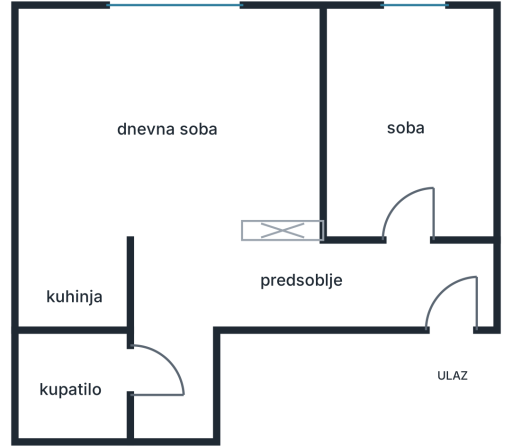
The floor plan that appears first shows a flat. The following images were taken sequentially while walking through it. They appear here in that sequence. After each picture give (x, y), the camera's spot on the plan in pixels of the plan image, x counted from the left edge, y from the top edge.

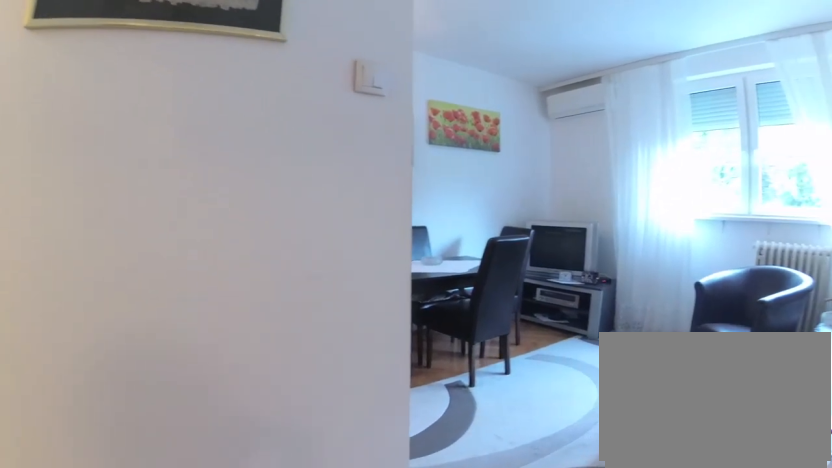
(276, 280)
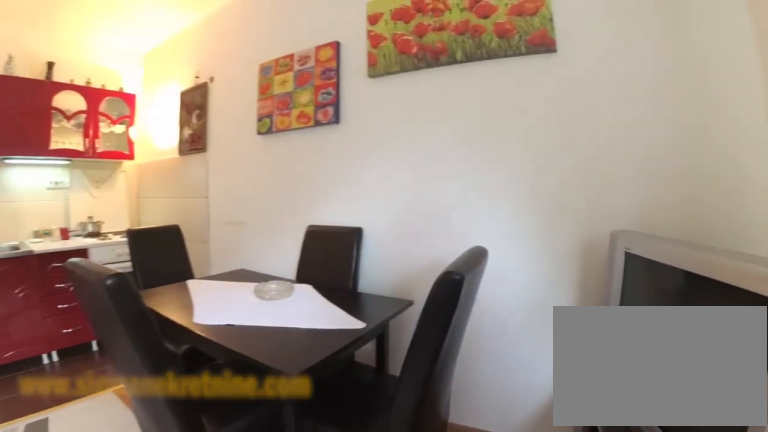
(226, 69)
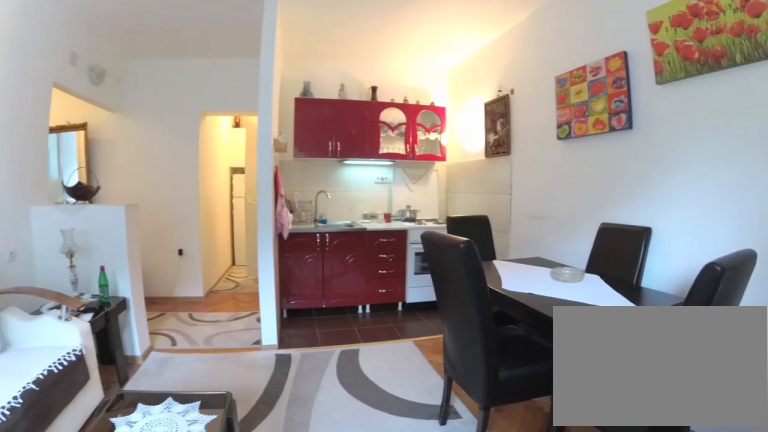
(206, 63)
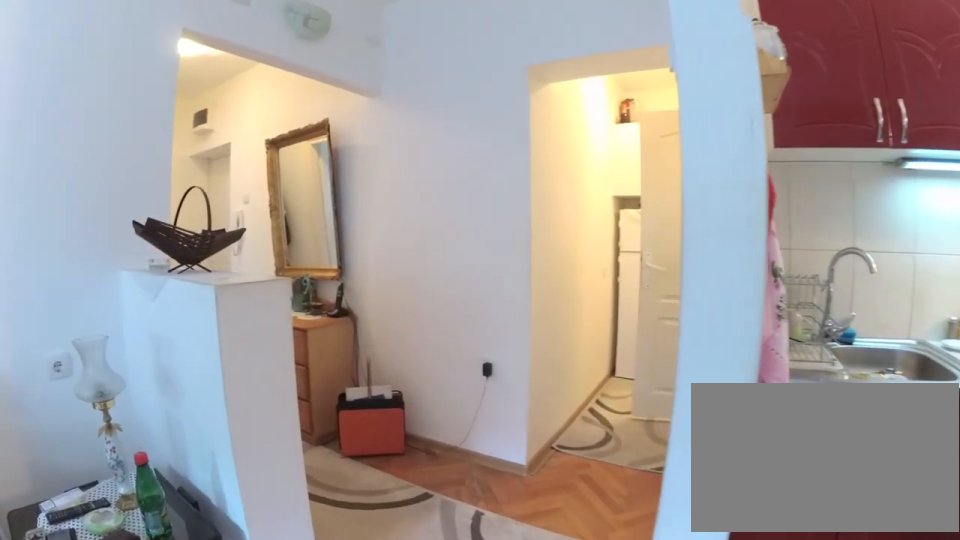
(135, 176)
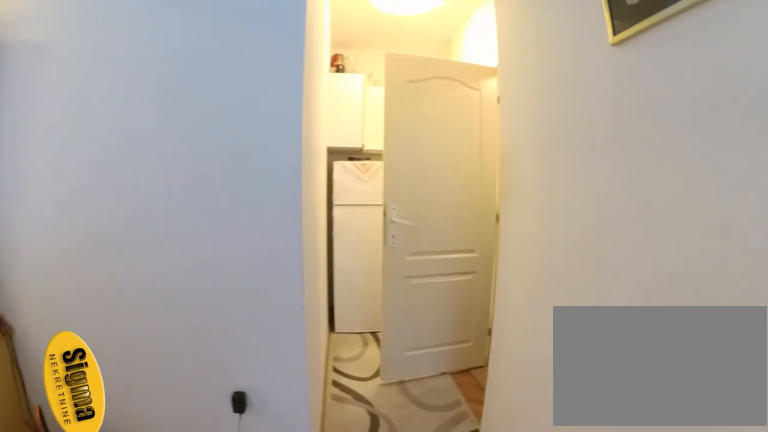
(175, 218)
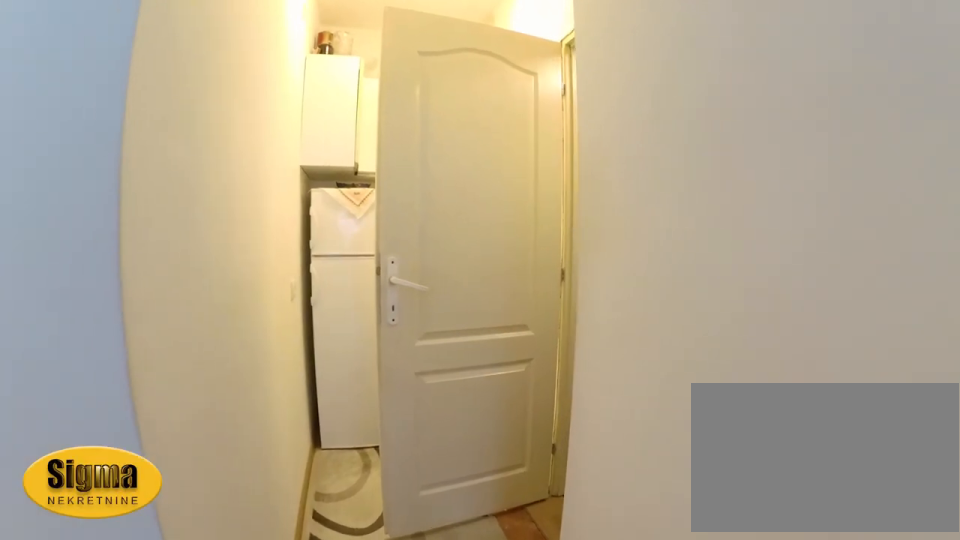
(179, 249)
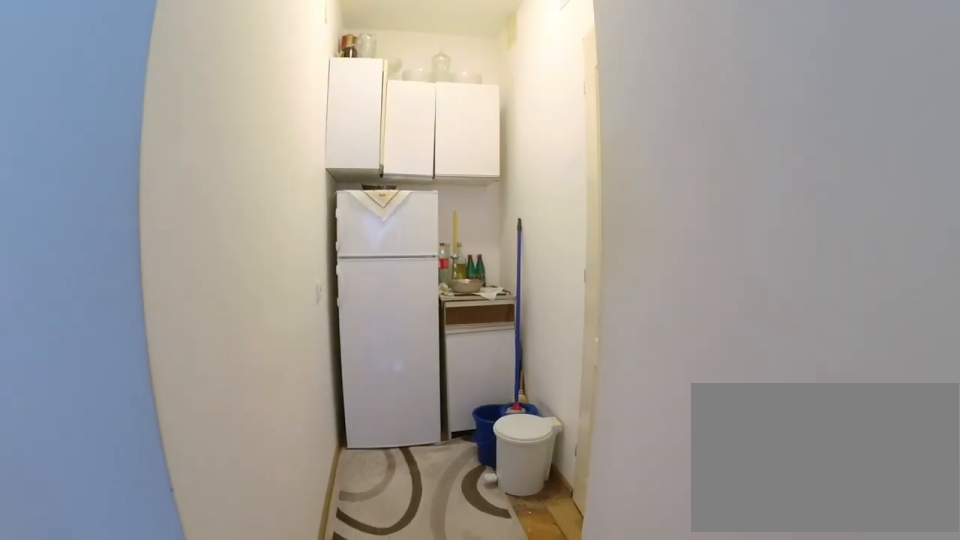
(174, 283)
